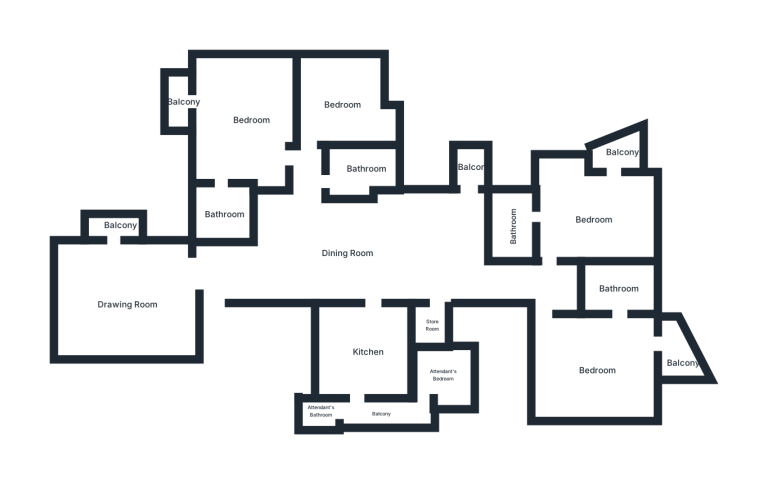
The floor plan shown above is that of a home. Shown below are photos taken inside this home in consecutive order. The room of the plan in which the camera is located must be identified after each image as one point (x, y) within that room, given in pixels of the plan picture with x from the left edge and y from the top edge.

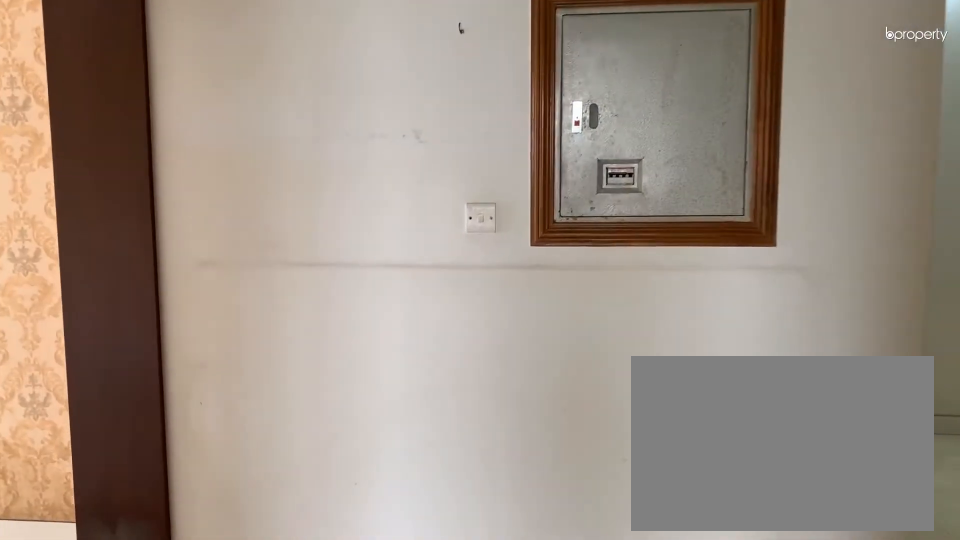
(216, 285)
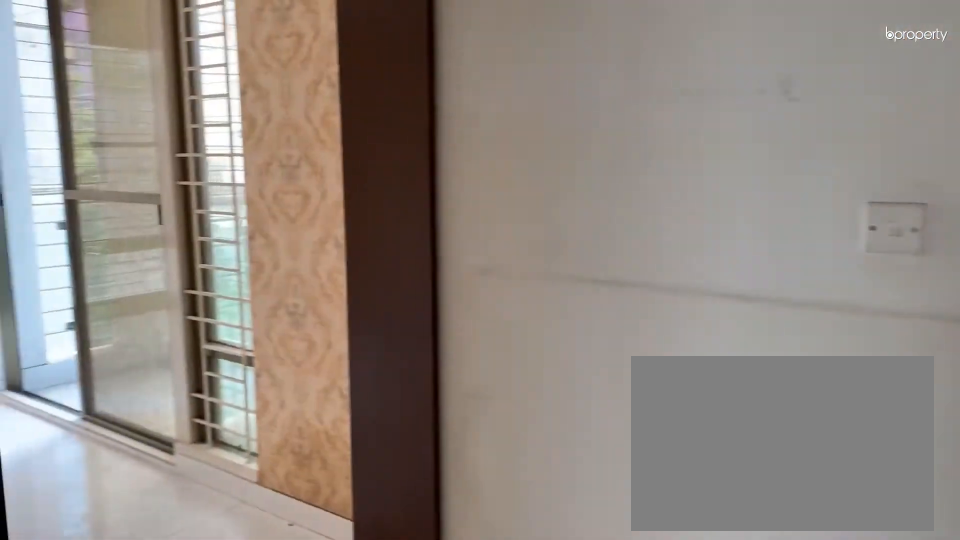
(216, 285)
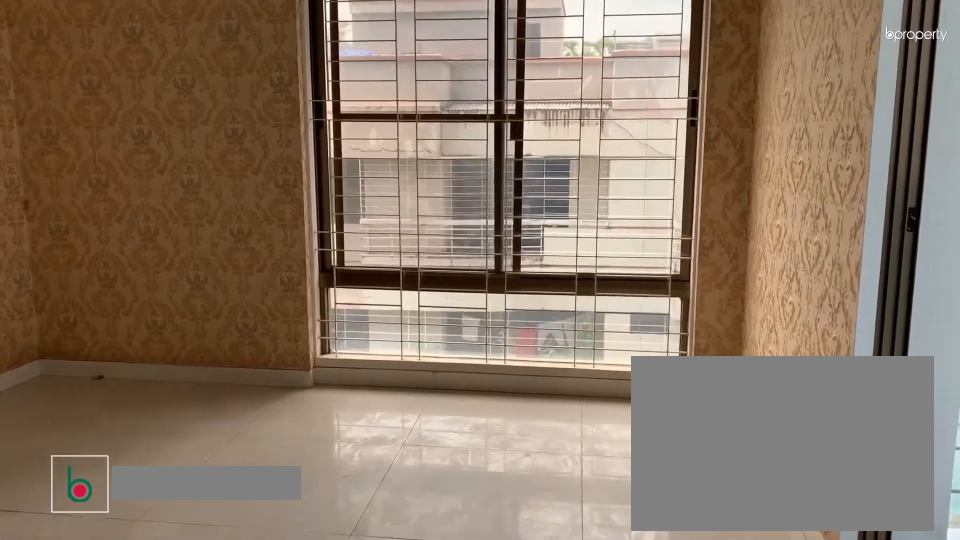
(124, 309)
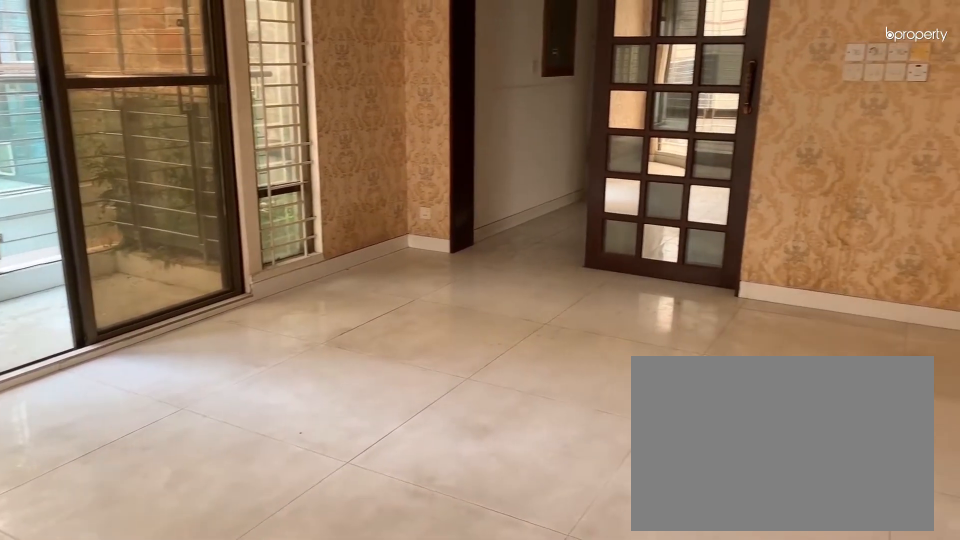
(124, 309)
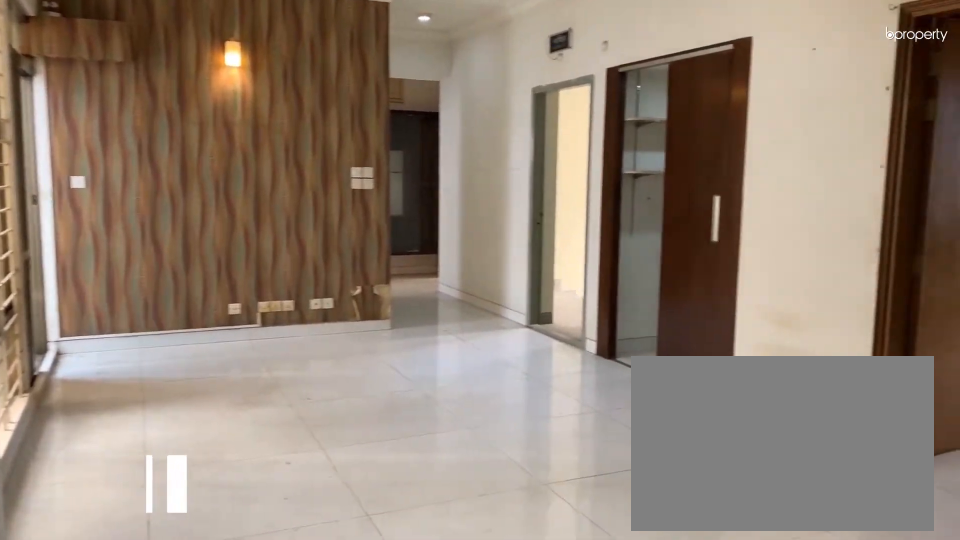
(347, 253)
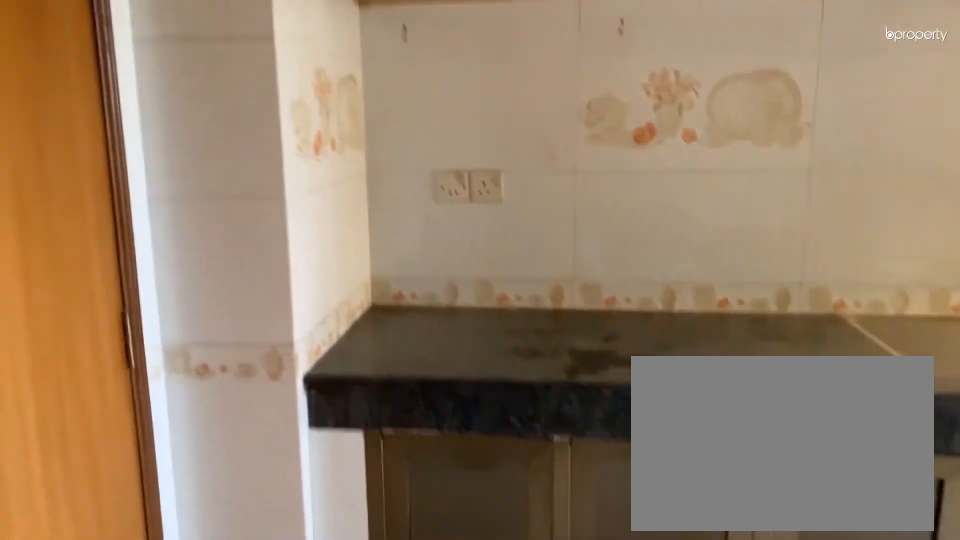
(371, 351)
